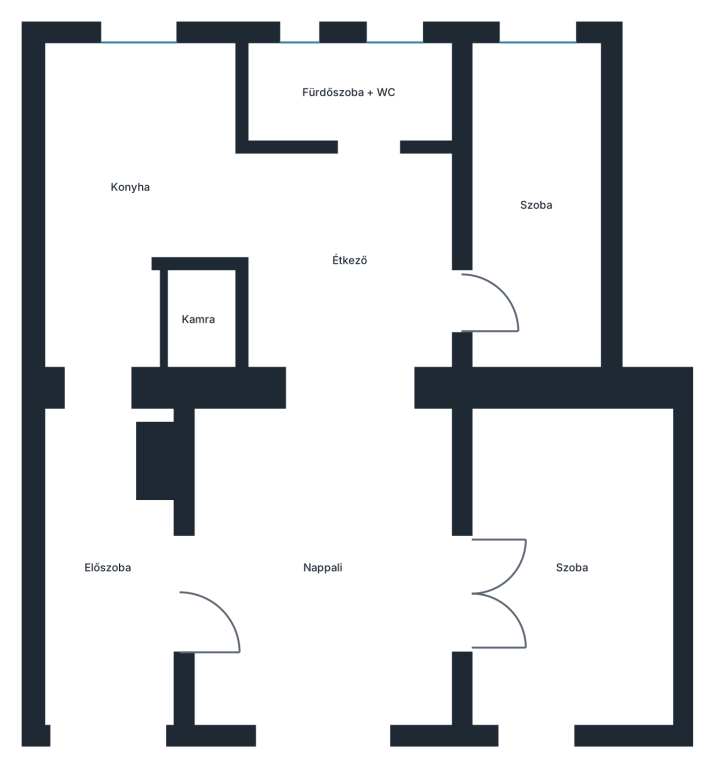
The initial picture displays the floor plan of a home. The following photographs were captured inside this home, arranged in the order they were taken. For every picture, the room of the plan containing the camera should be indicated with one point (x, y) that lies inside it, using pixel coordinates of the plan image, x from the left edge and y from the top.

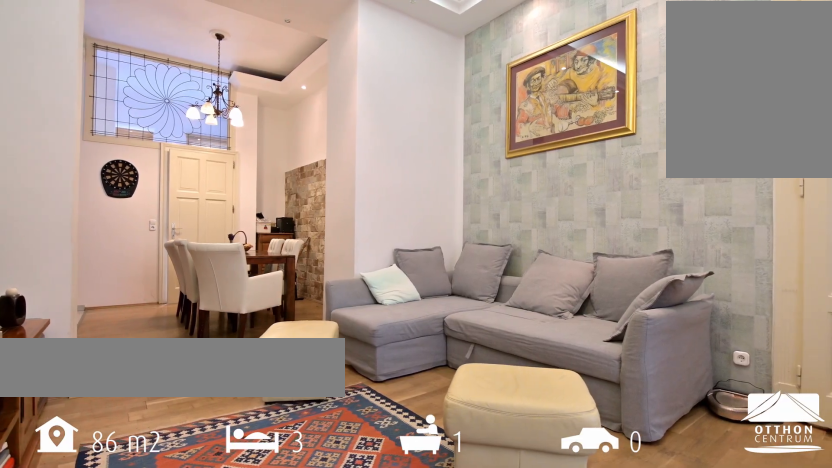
(330, 565)
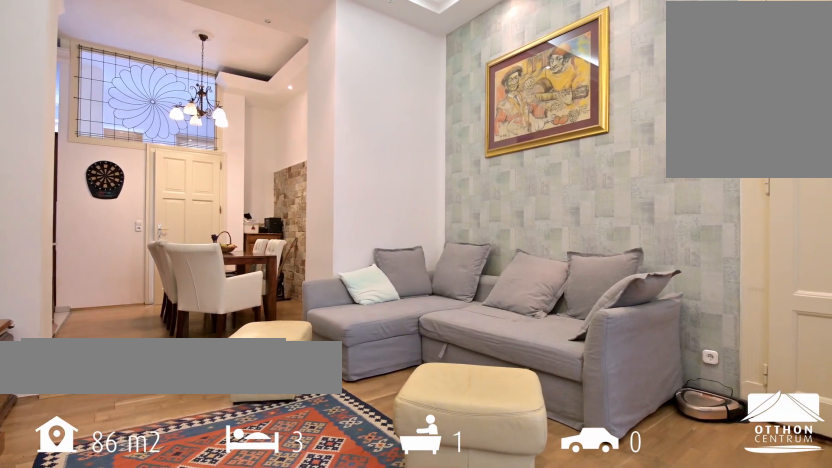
(330, 565)
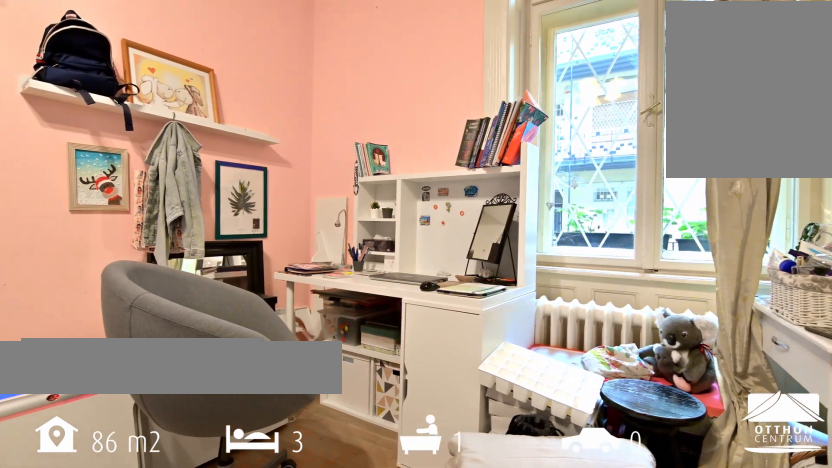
(555, 565)
